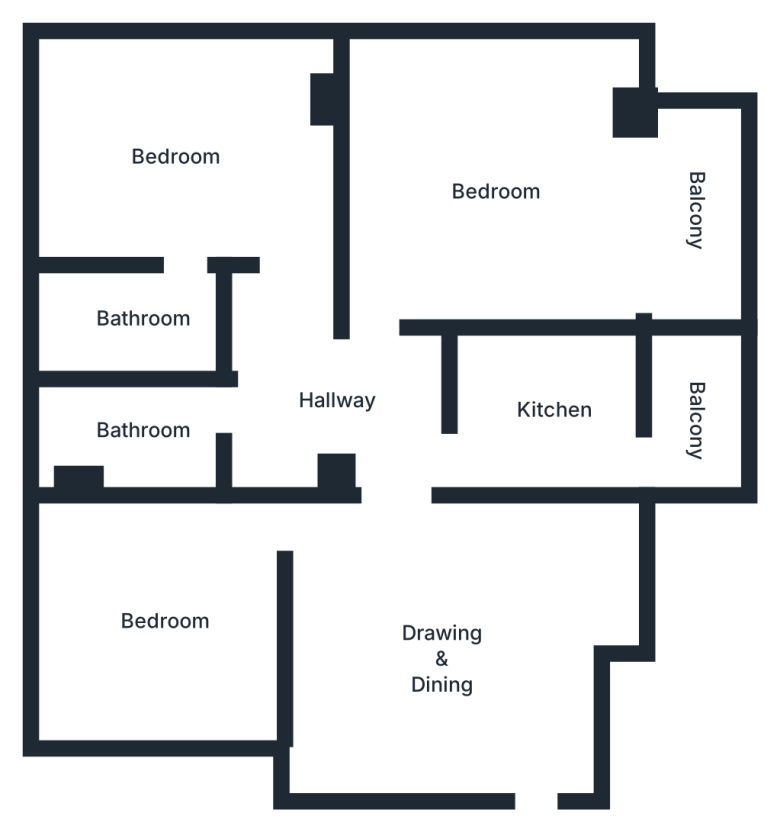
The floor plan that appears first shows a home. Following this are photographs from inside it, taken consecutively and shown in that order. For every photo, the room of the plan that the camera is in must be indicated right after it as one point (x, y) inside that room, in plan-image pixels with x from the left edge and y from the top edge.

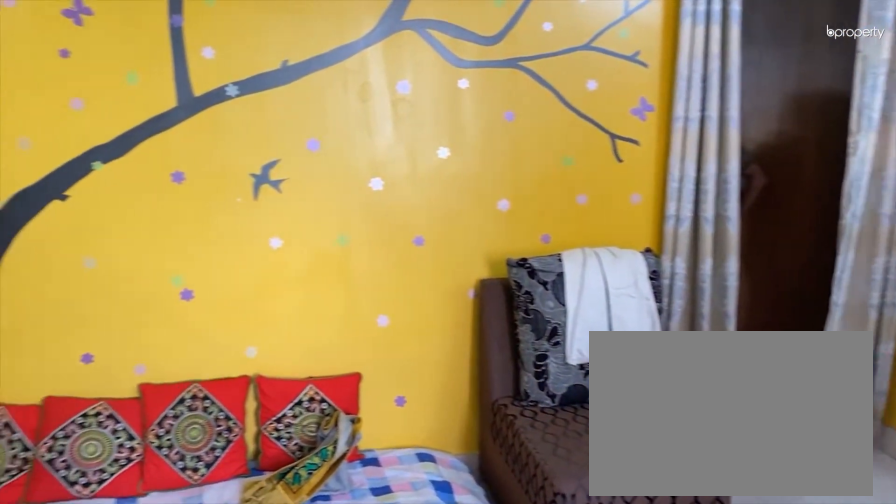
(448, 659)
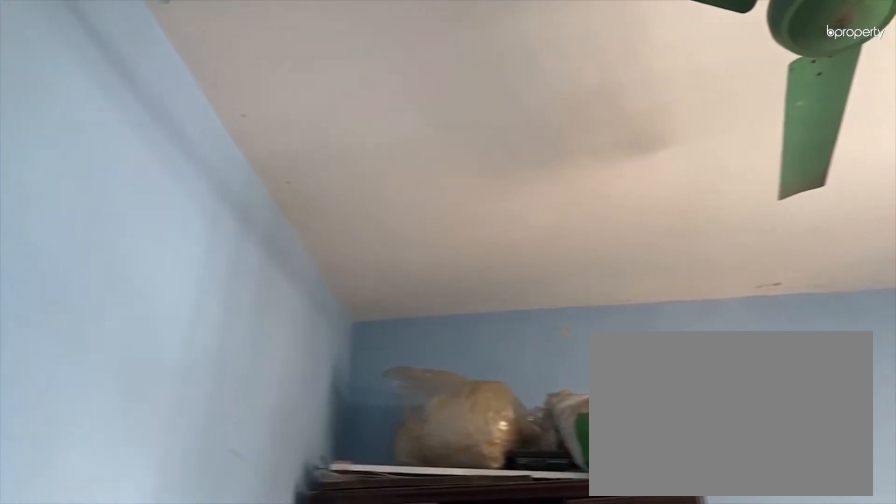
(168, 617)
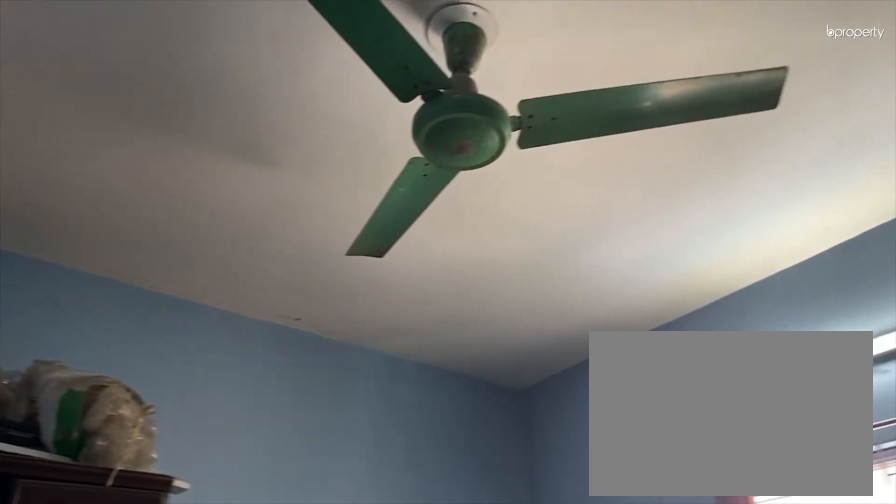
(168, 617)
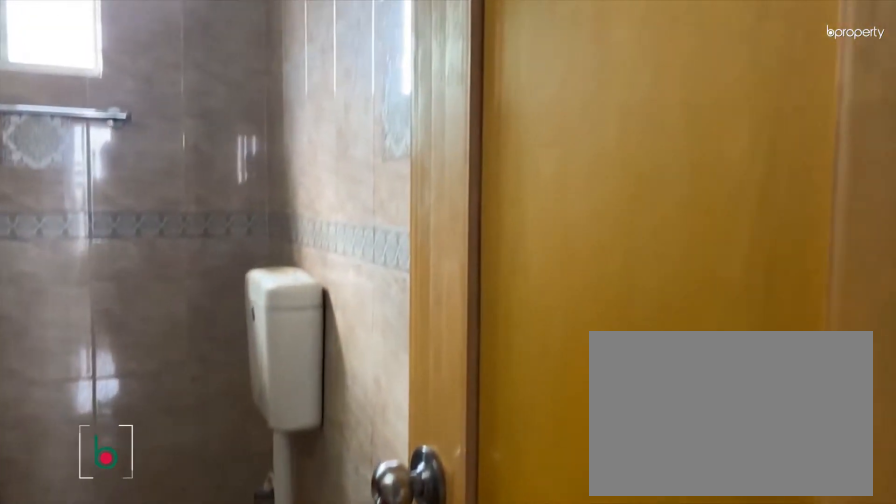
(139, 433)
